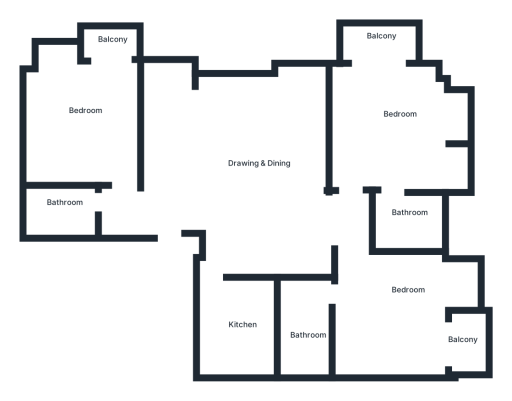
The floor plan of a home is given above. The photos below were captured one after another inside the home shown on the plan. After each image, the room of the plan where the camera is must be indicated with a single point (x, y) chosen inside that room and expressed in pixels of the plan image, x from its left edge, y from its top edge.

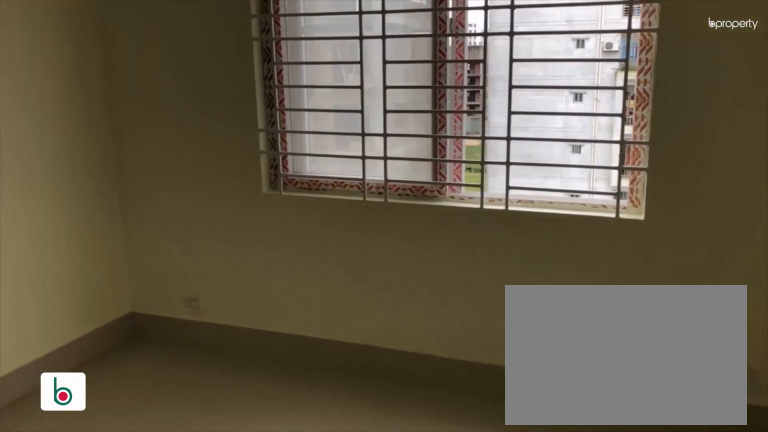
(92, 118)
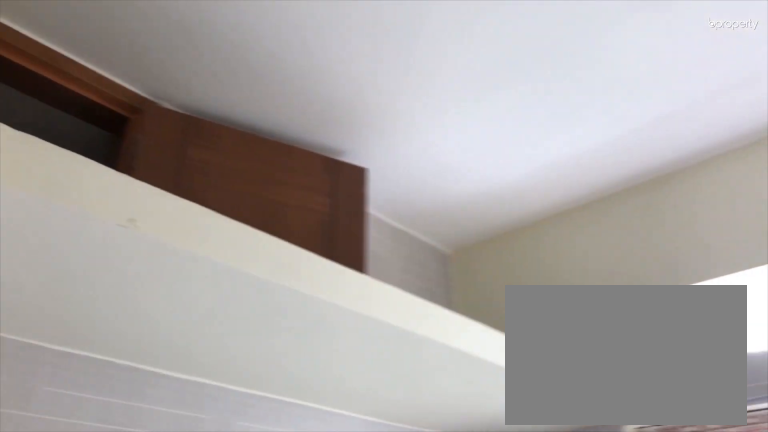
(231, 325)
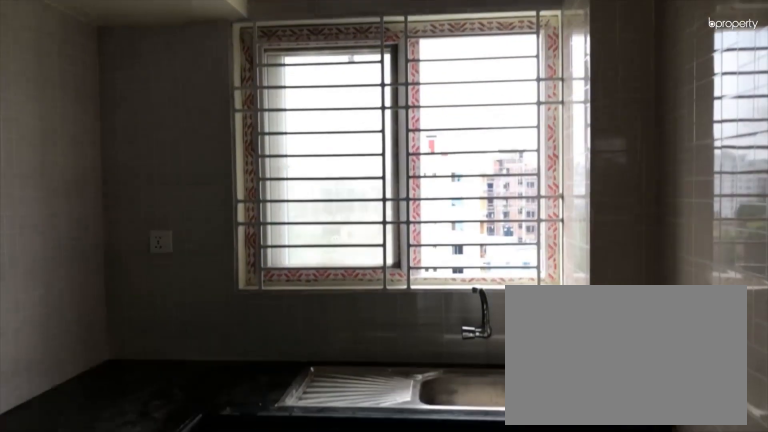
(231, 325)
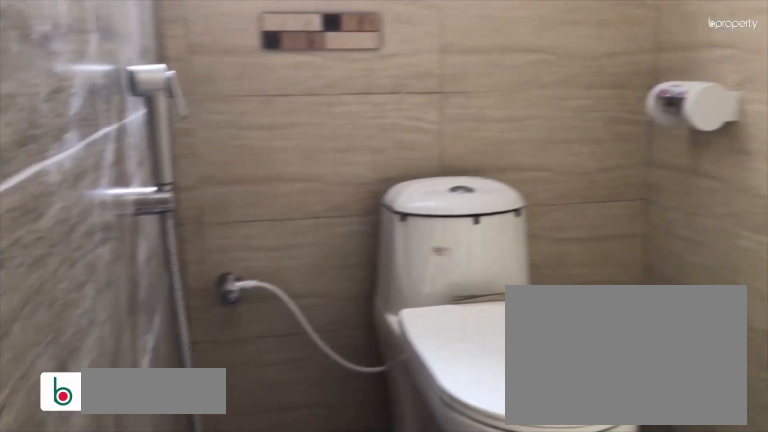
(406, 215)
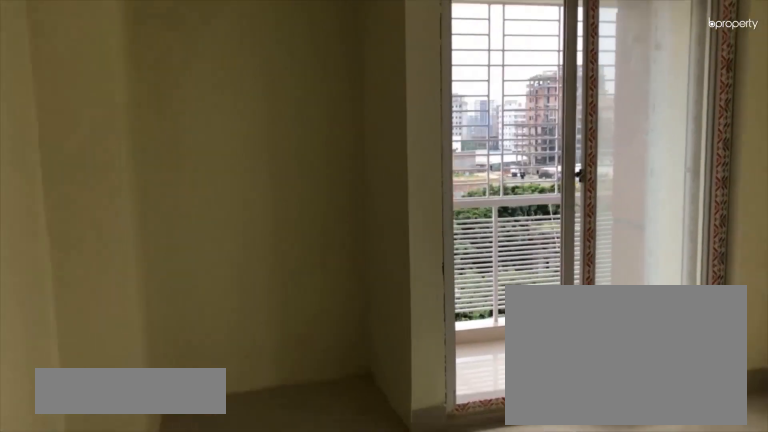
(396, 319)
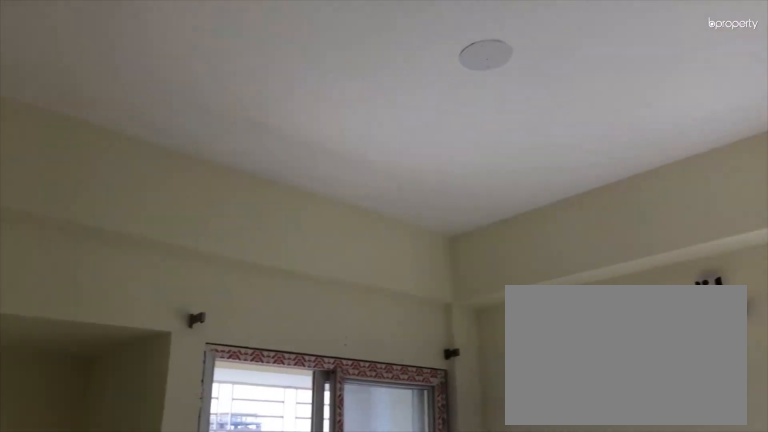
(396, 319)
